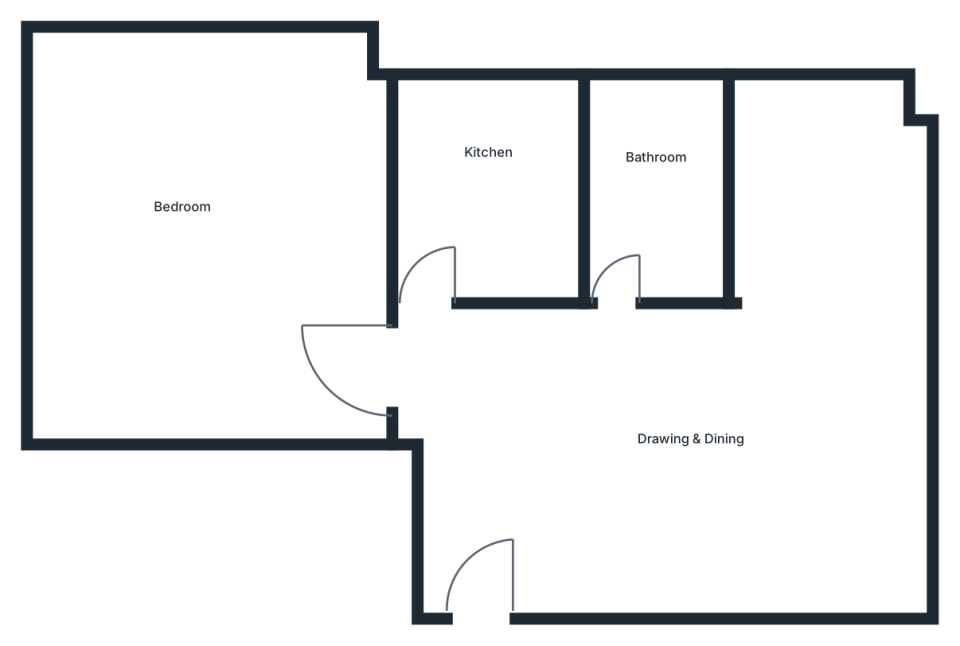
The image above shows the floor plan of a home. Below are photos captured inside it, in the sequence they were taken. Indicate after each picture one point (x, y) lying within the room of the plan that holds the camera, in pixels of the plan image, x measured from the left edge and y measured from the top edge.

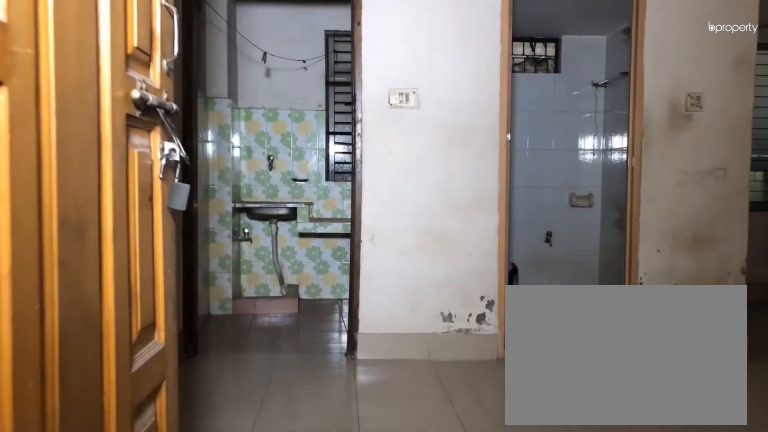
(511, 573)
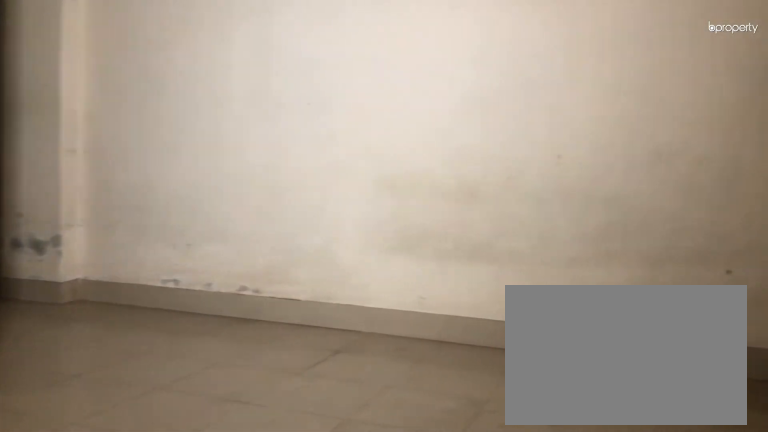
(671, 450)
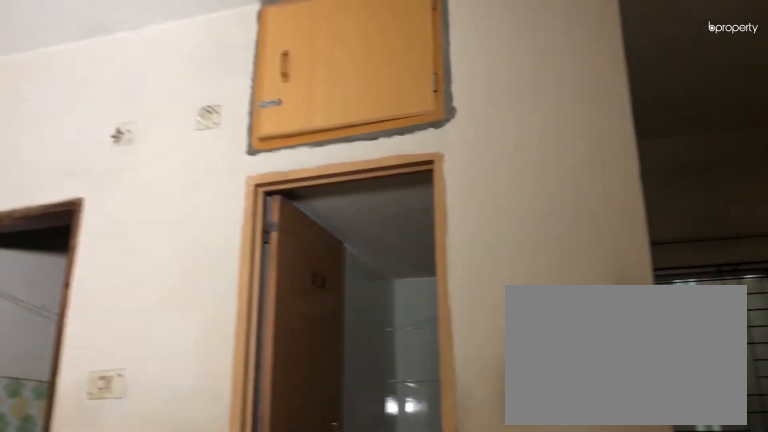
(671, 450)
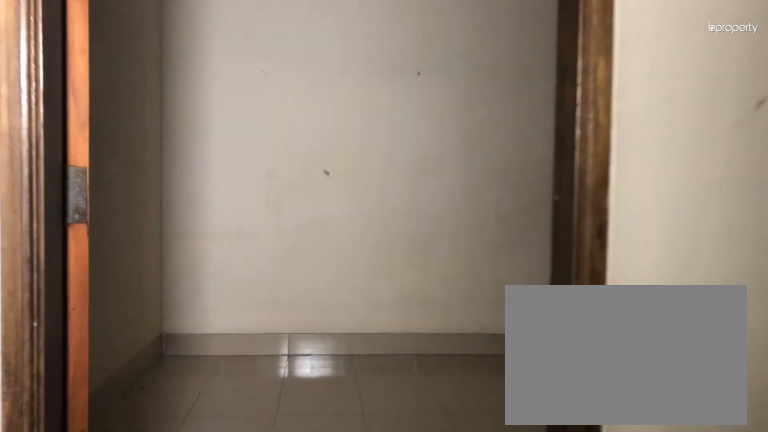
(372, 355)
